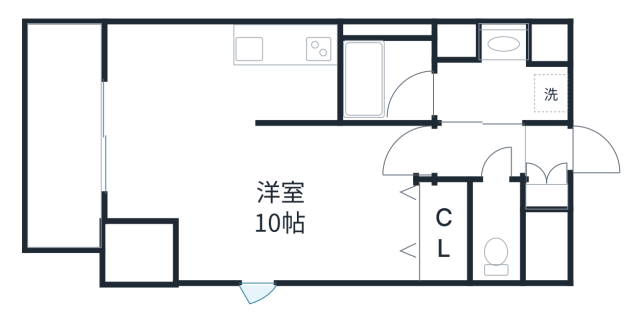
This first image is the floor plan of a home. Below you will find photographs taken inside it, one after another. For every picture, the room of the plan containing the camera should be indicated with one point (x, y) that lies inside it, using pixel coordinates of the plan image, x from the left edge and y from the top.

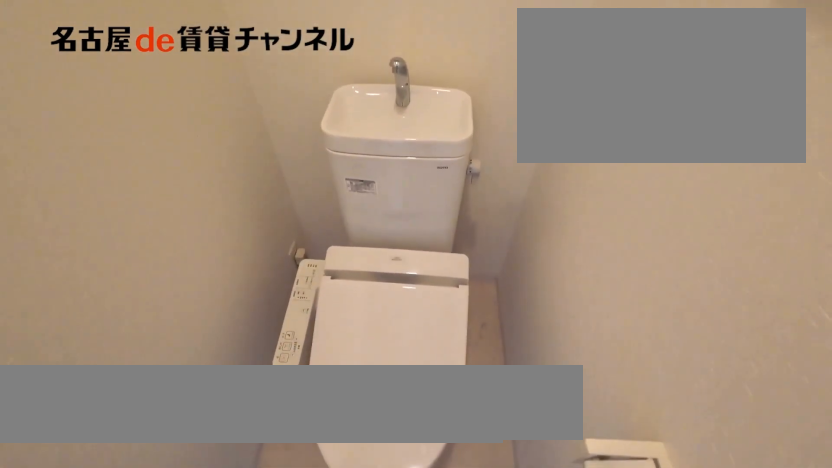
(498, 233)
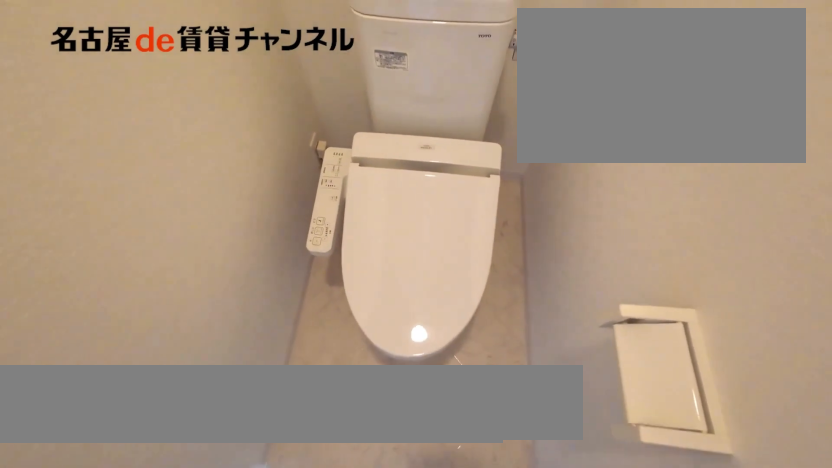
(498, 233)
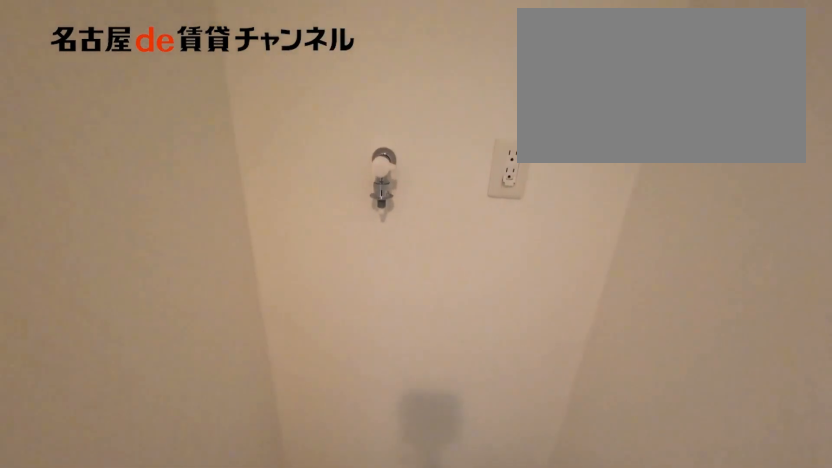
(500, 71)
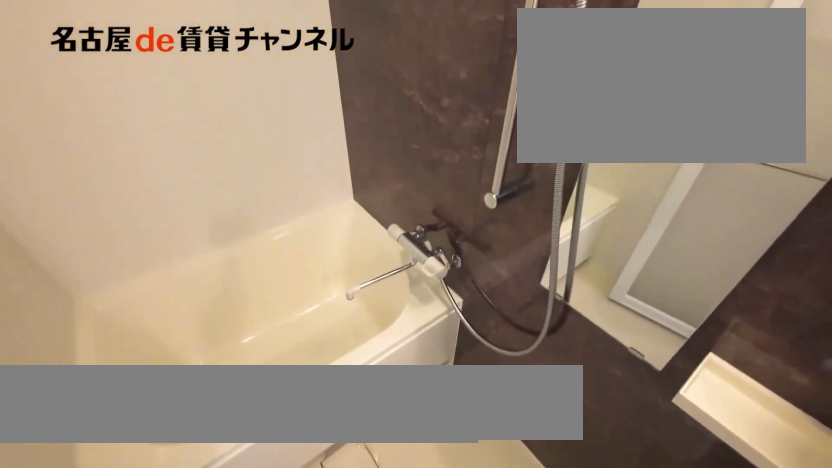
(389, 71)
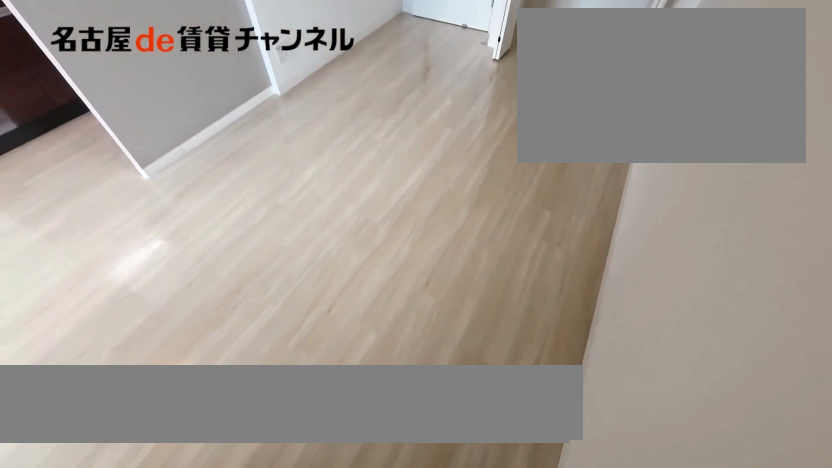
(290, 213)
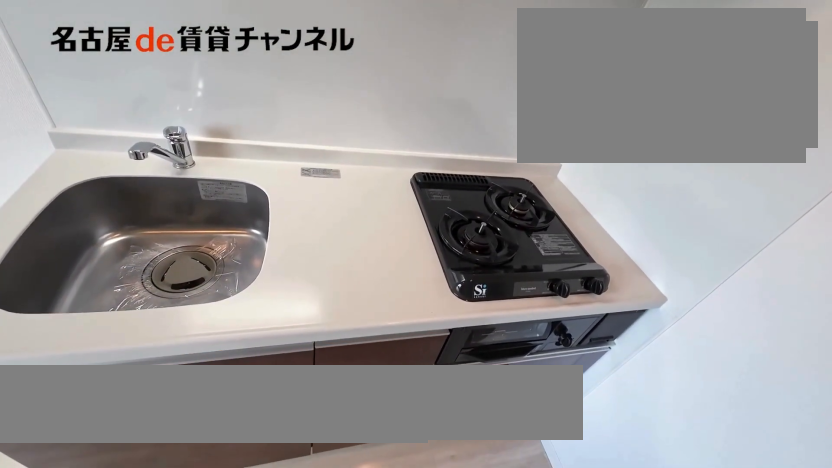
(287, 71)
